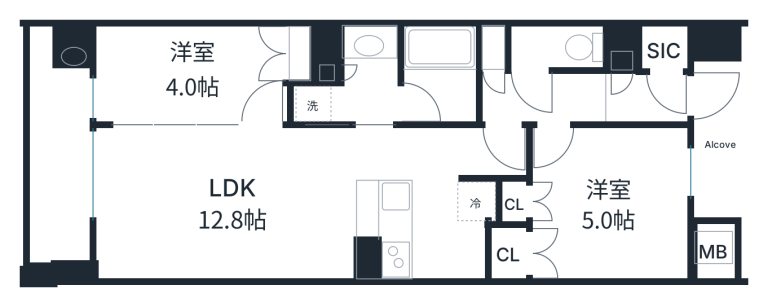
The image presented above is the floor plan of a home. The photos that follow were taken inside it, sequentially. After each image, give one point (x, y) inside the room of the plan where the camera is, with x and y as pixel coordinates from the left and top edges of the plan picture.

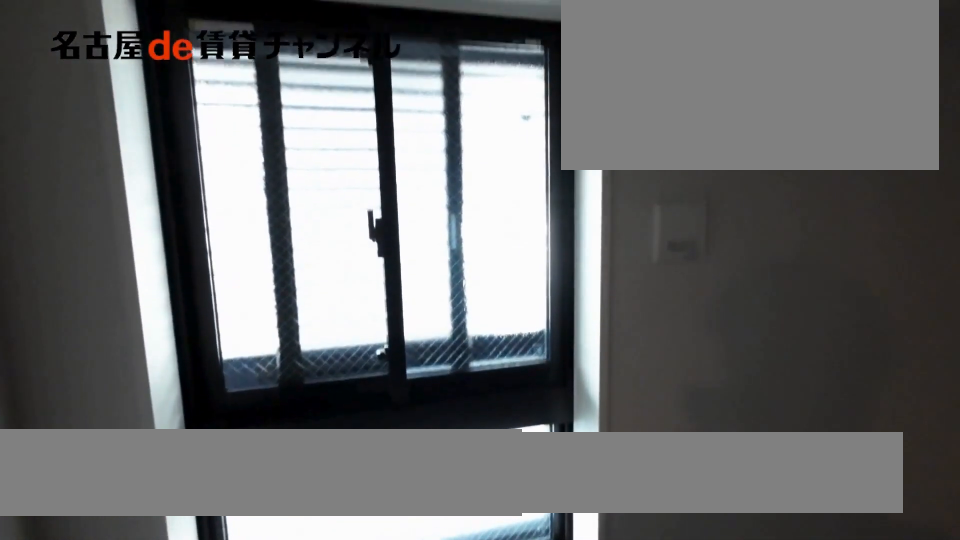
(608, 201)
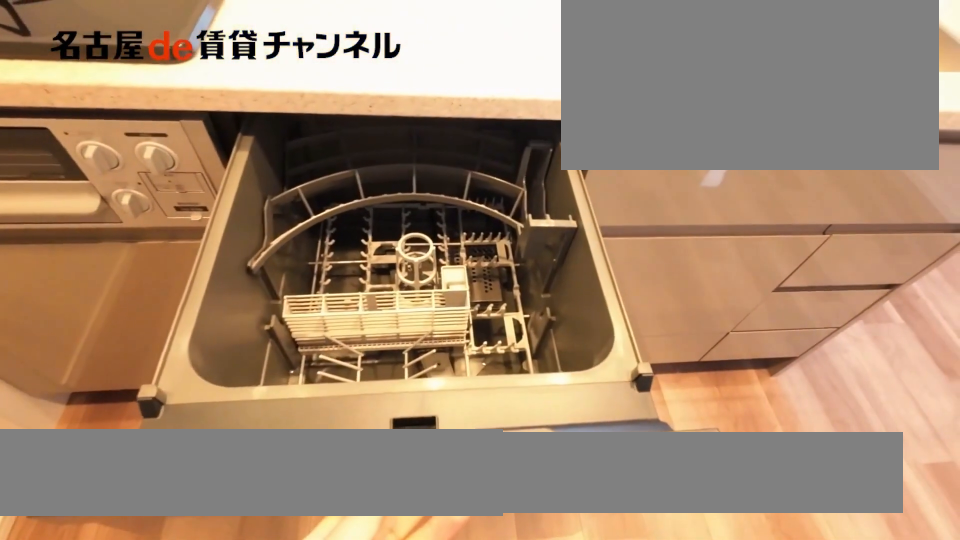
(416, 229)
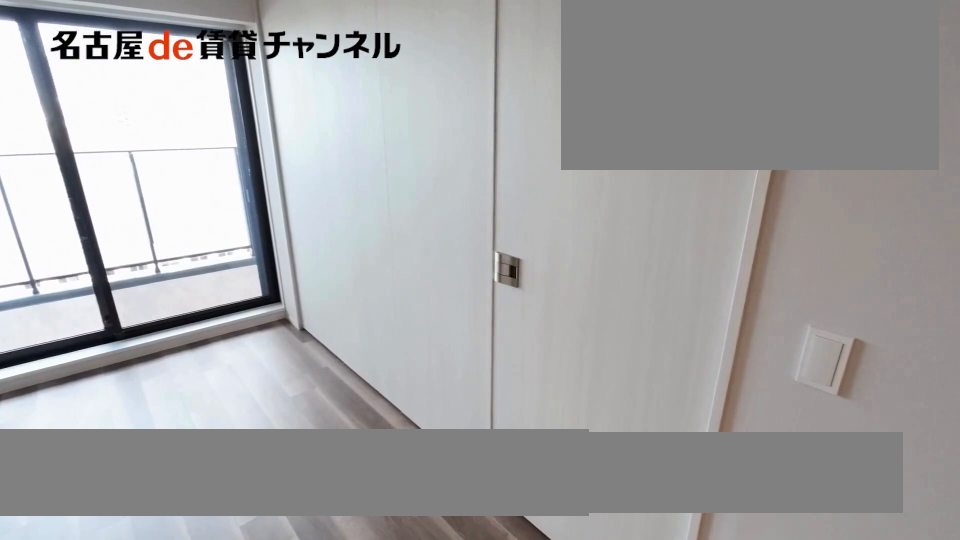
(221, 201)
